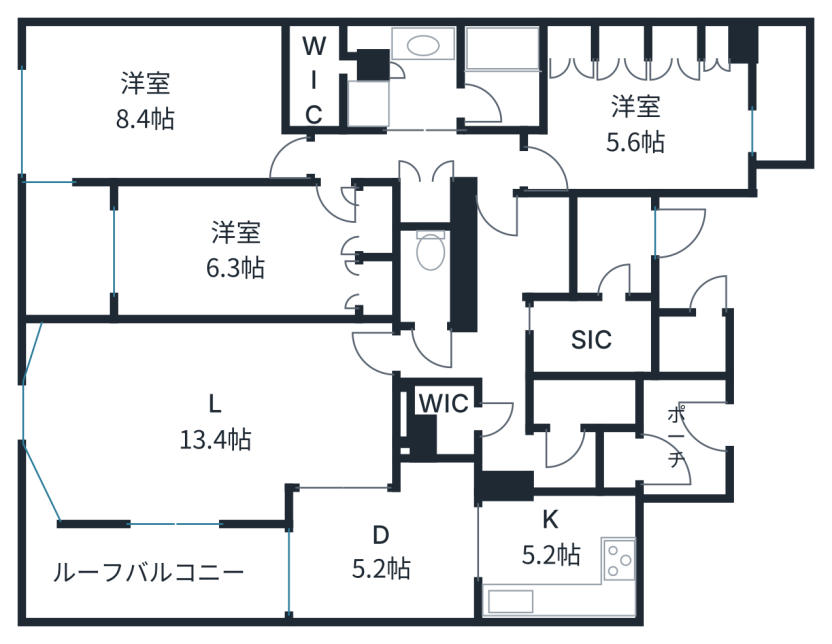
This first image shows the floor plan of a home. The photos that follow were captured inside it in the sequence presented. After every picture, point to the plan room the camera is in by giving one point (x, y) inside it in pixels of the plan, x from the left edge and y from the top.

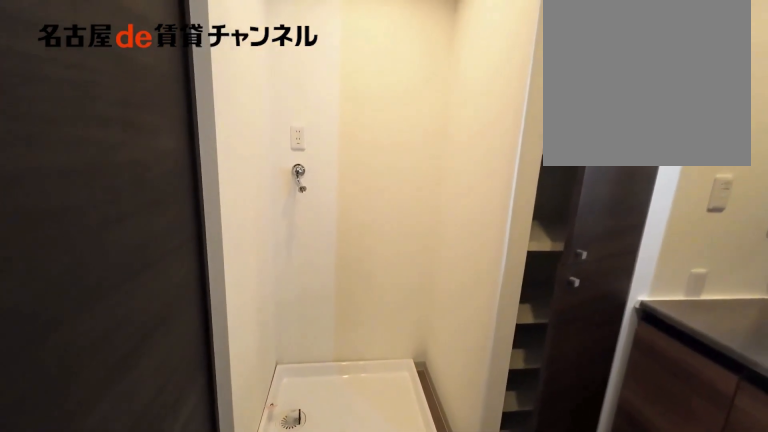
(410, 83)
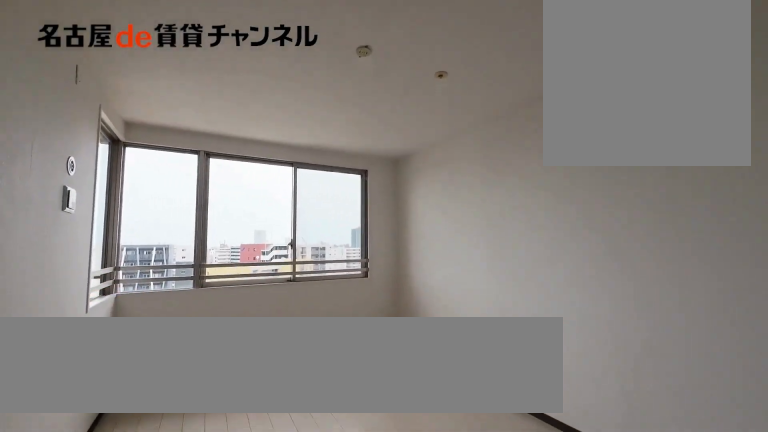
(162, 105)
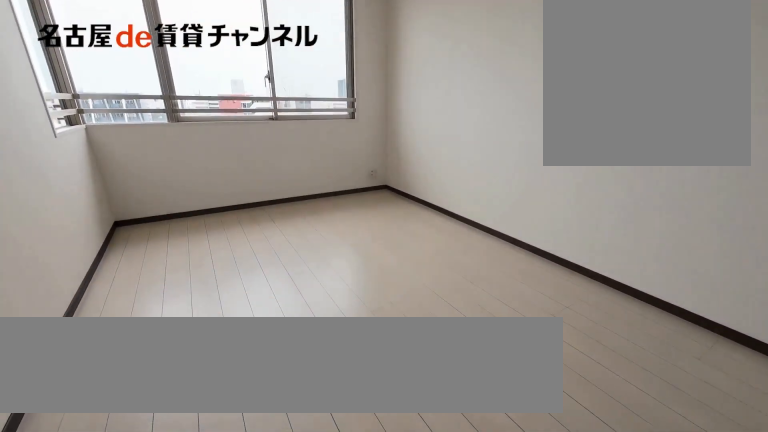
(162, 105)
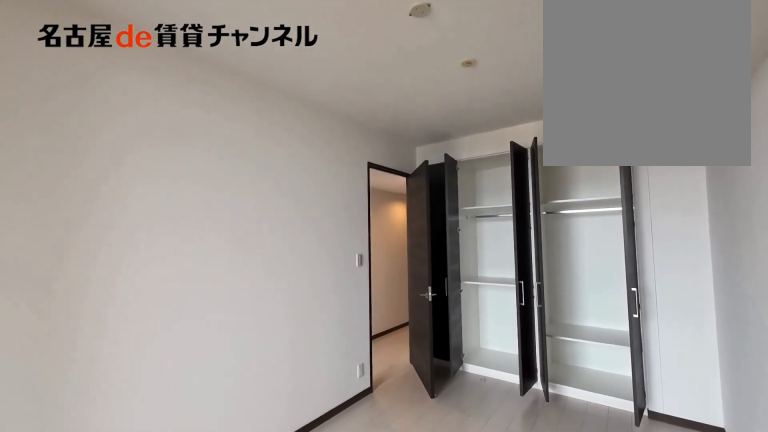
(253, 250)
